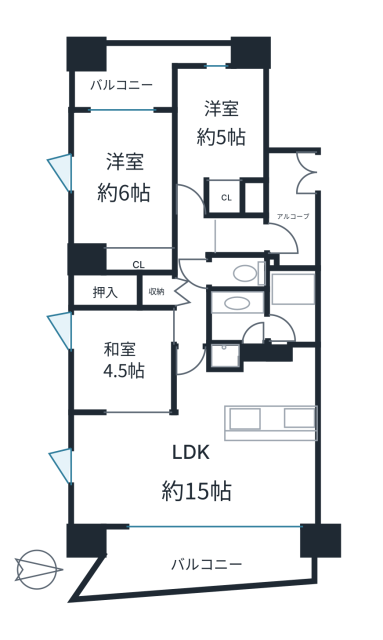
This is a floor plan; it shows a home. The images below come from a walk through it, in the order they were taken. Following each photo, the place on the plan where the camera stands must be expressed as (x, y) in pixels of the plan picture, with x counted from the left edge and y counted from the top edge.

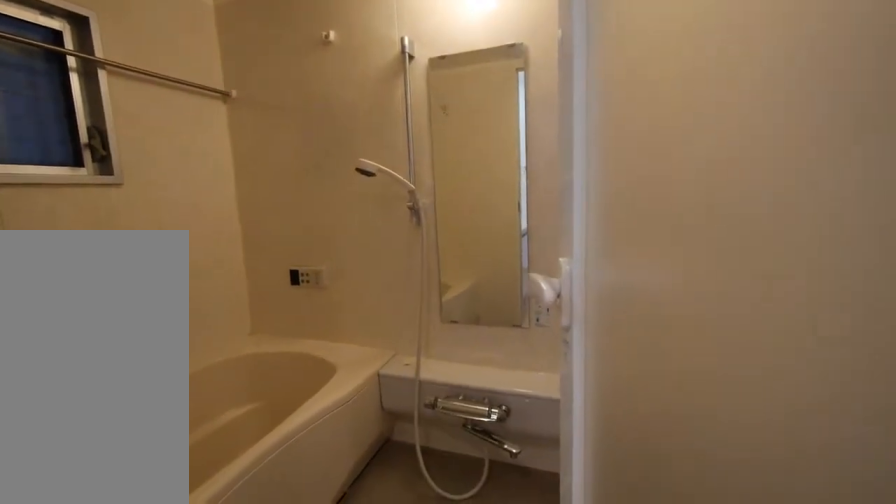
(250, 320)
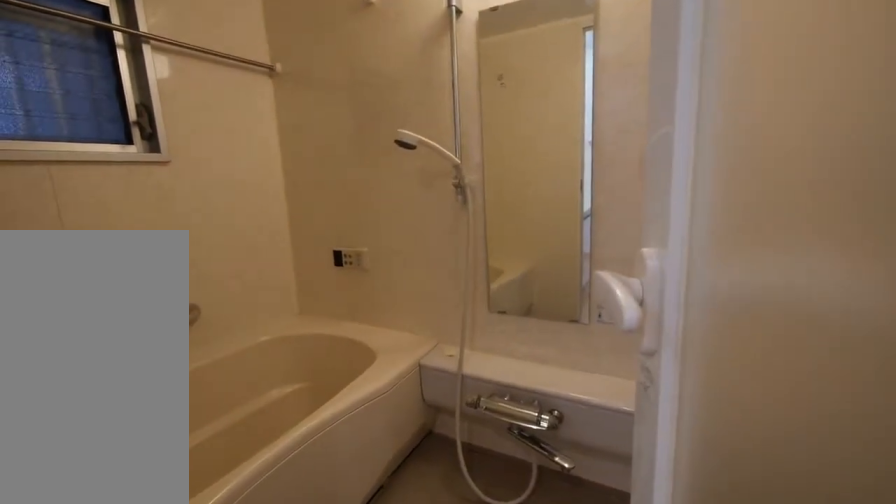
(250, 320)
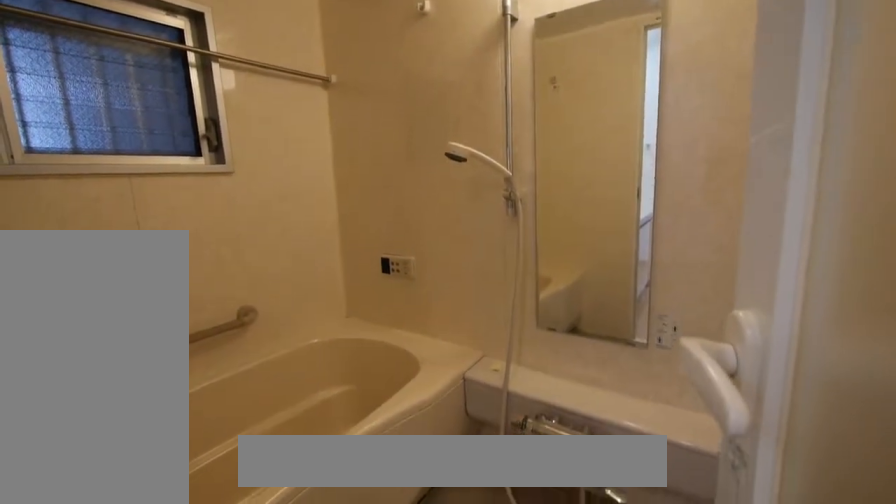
(250, 320)
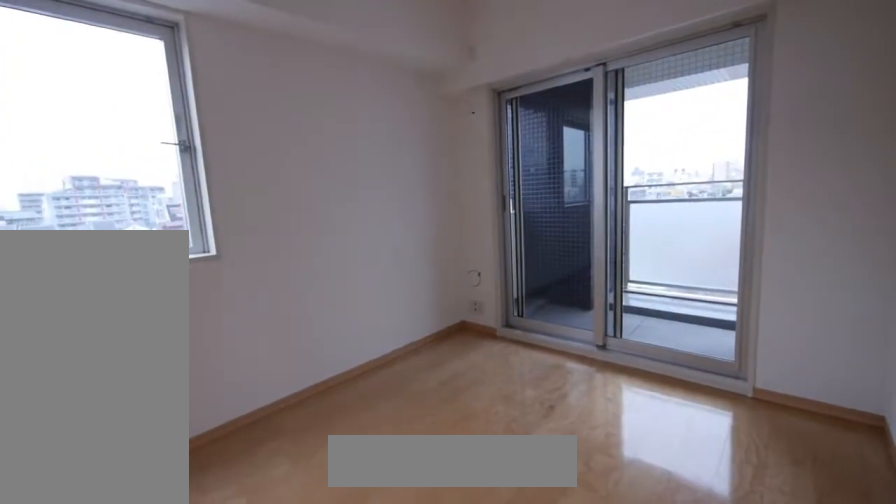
(110, 210)
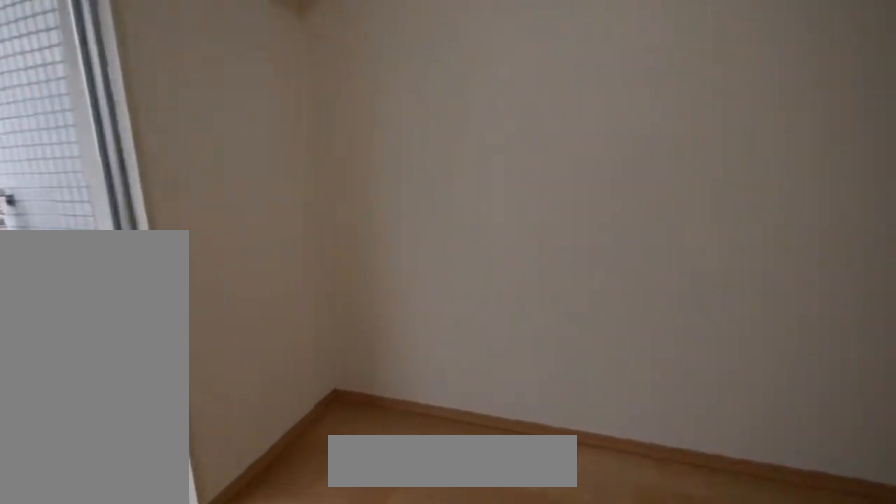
(225, 119)
